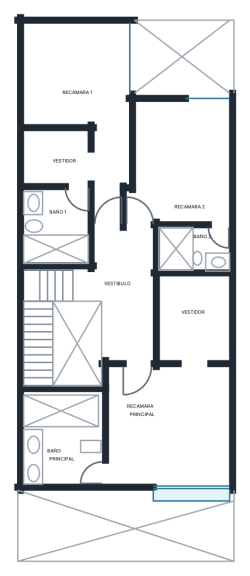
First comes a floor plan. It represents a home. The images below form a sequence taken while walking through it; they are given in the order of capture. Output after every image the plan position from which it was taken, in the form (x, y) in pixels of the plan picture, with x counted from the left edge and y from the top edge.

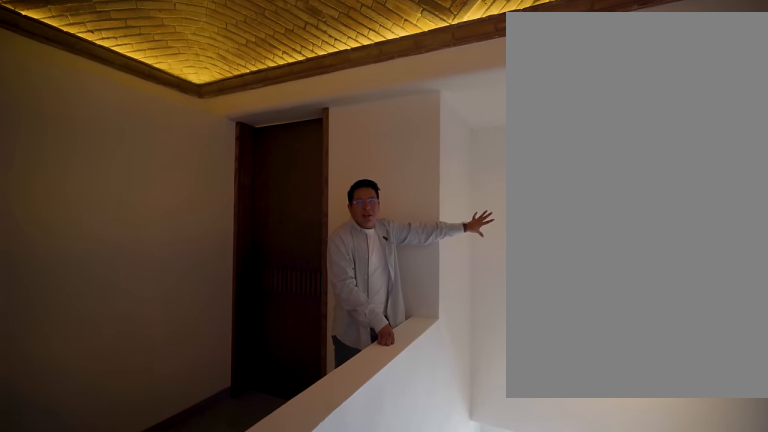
(97, 285)
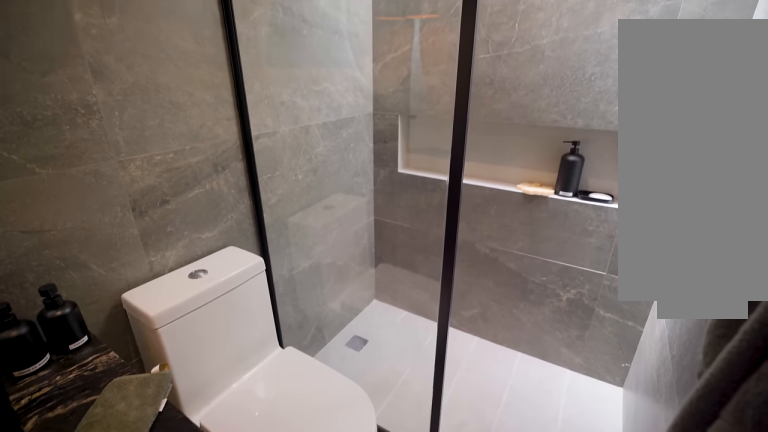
(217, 236)
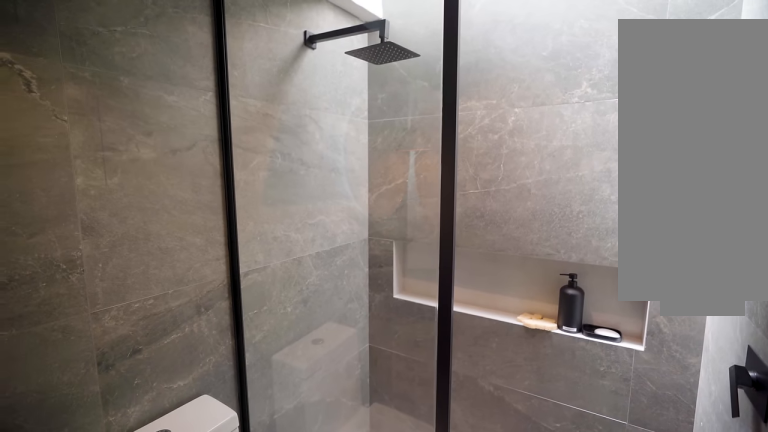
(217, 237)
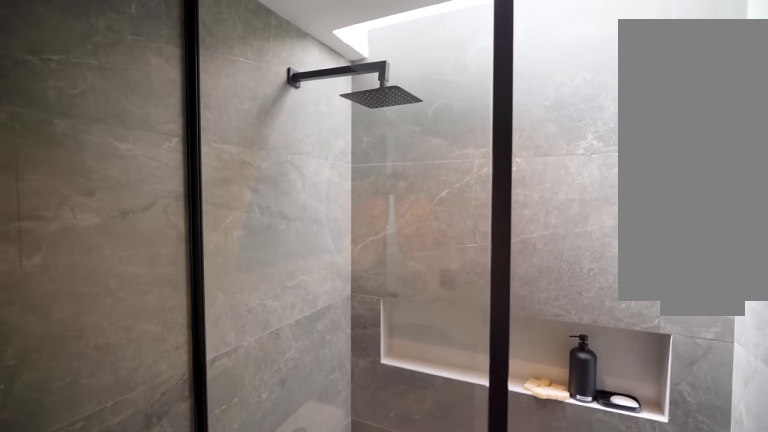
(217, 237)
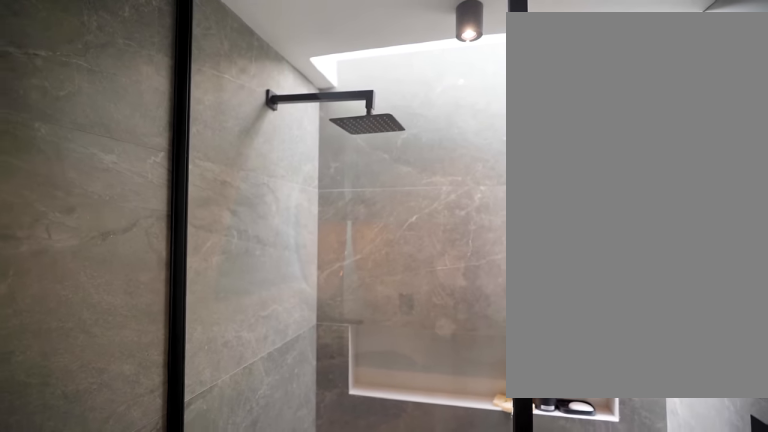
(216, 241)
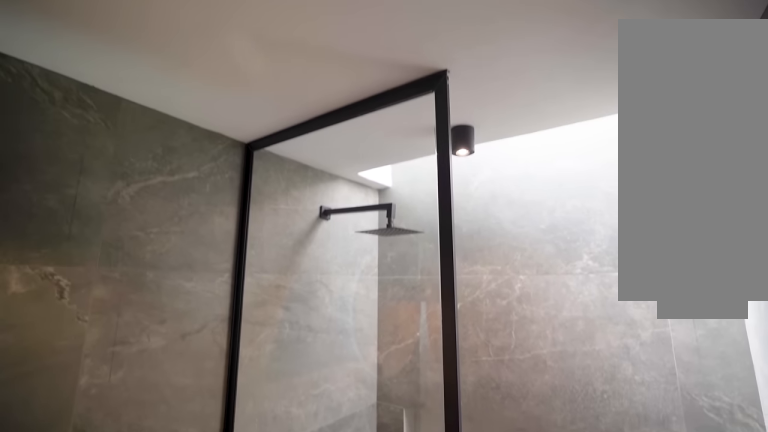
(211, 246)
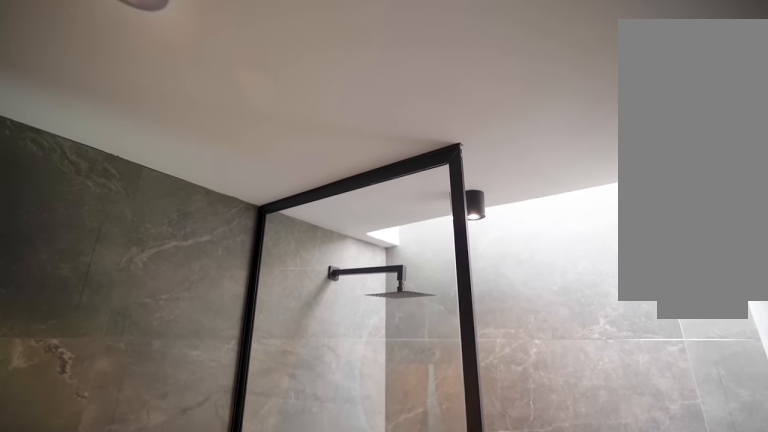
(210, 246)
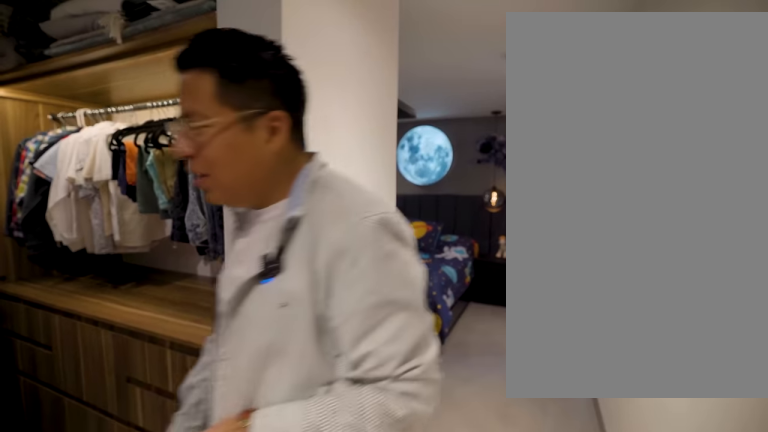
(101, 167)
